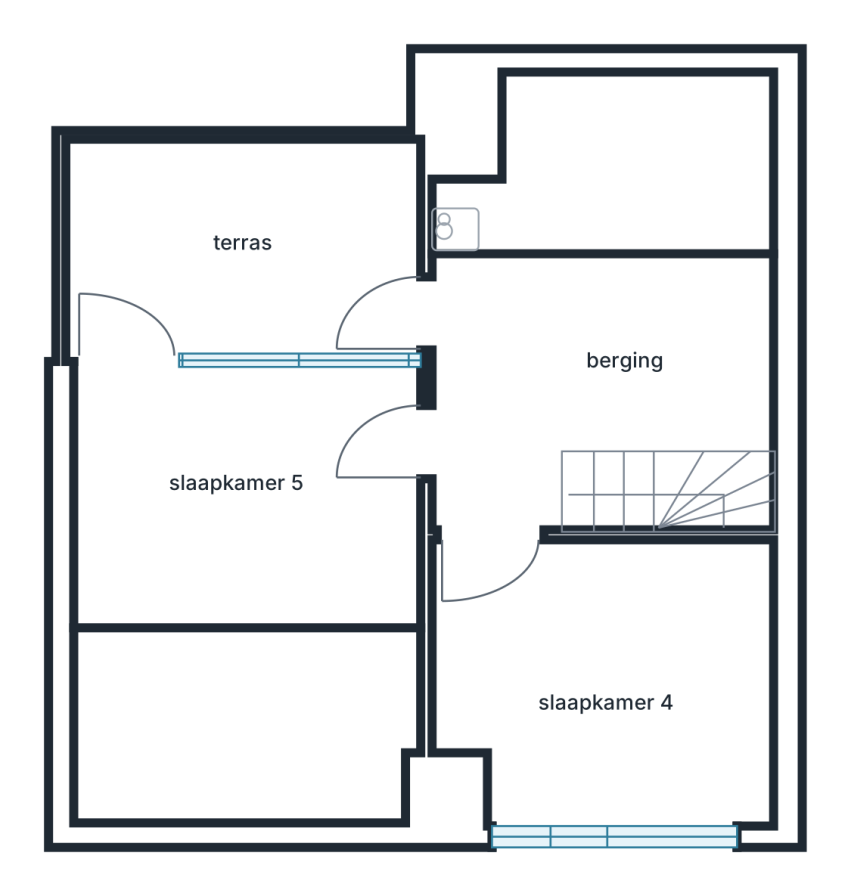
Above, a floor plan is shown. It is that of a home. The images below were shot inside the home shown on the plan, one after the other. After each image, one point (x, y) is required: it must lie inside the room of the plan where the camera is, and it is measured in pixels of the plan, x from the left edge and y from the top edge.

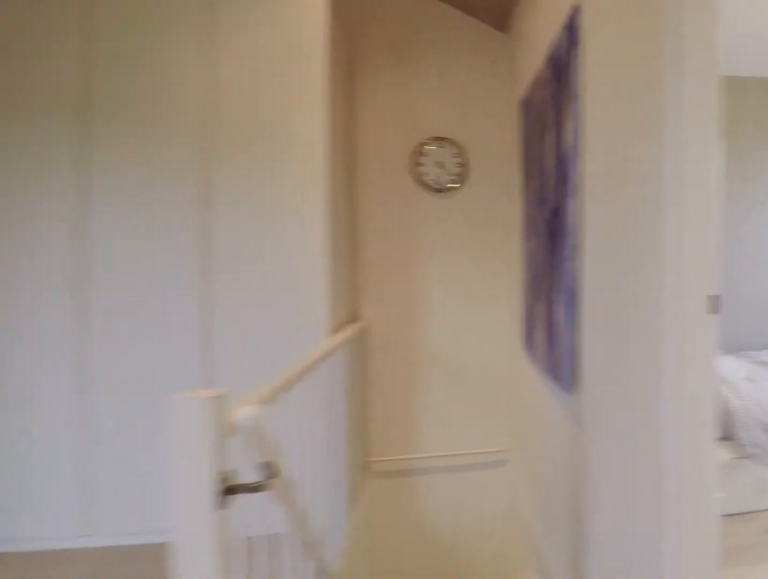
(592, 370)
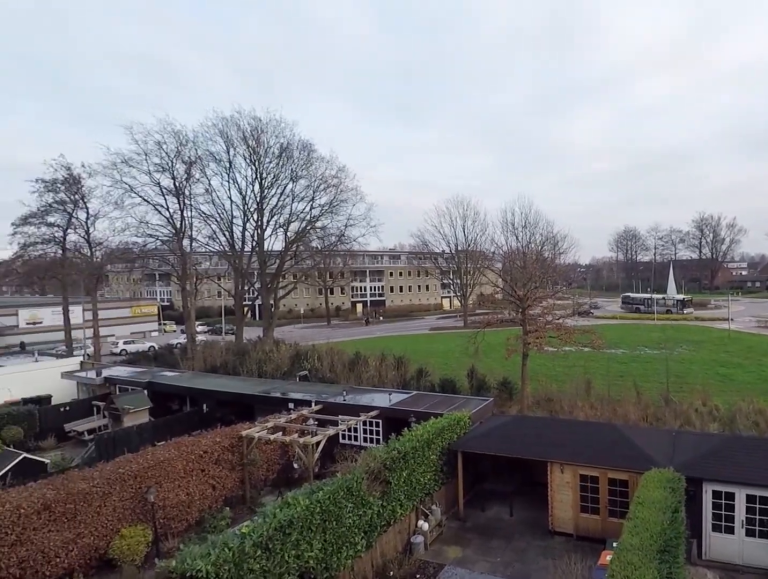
(244, 247)
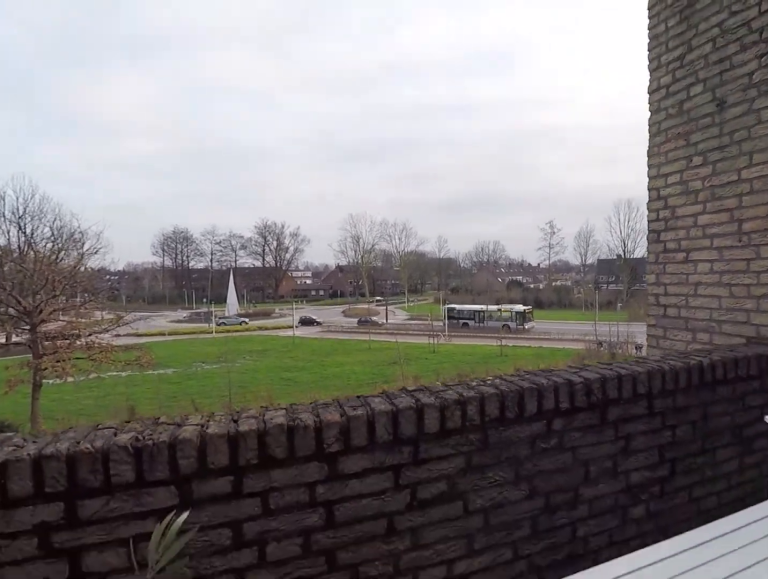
(244, 247)
